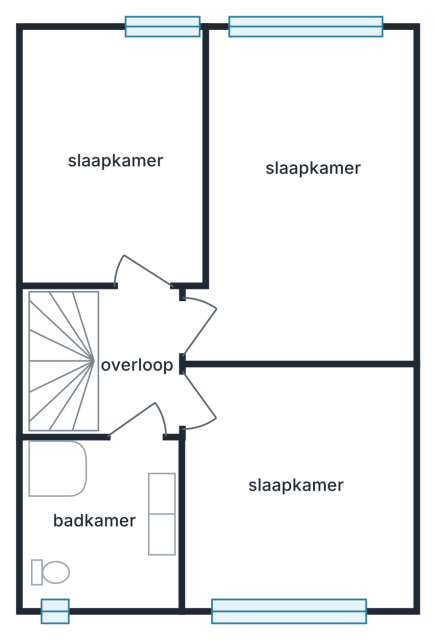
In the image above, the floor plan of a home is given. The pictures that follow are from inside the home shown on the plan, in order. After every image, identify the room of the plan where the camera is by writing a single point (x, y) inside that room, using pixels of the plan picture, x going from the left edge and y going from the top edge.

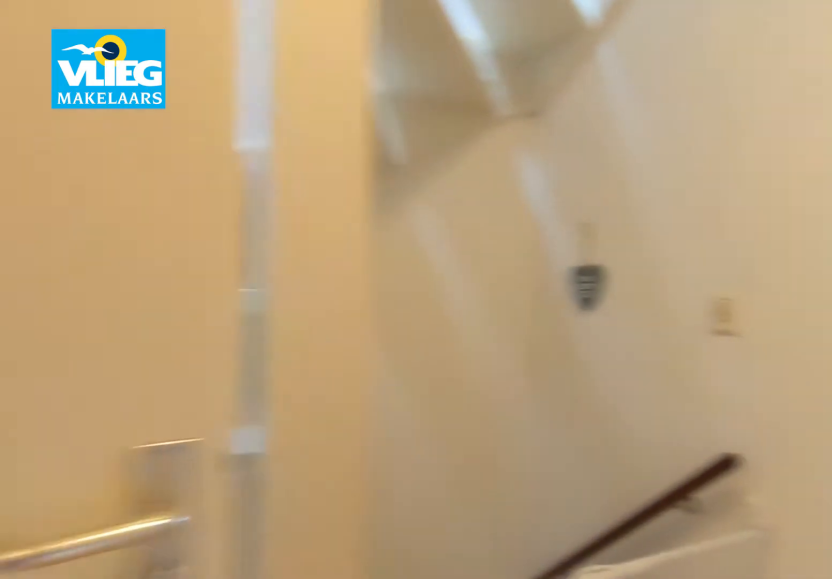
(136, 367)
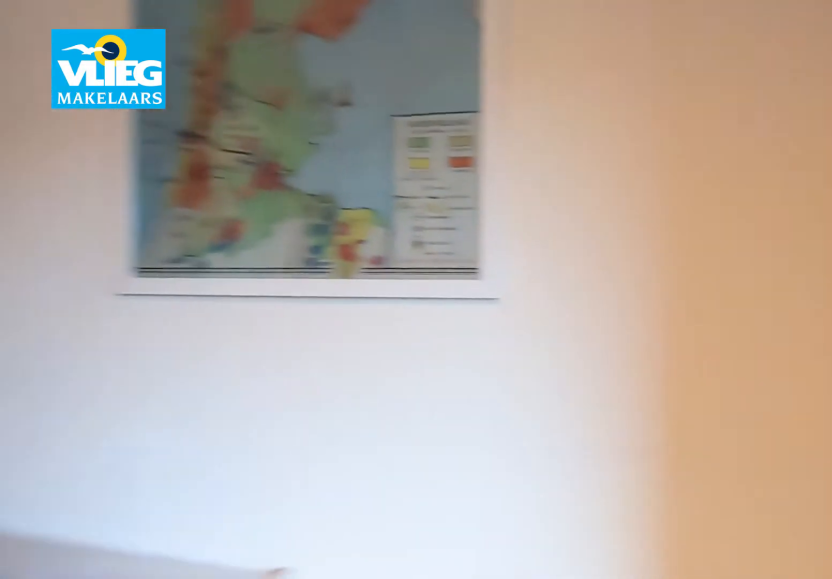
(105, 140)
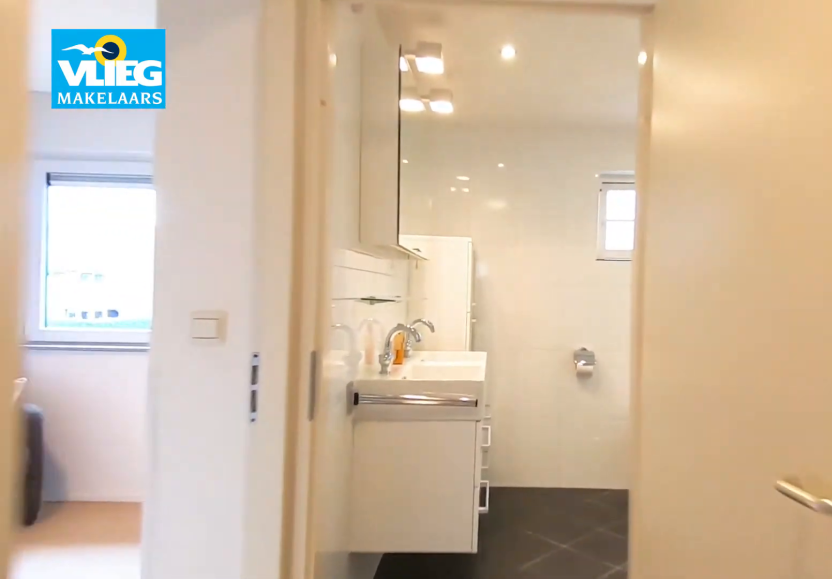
(136, 367)
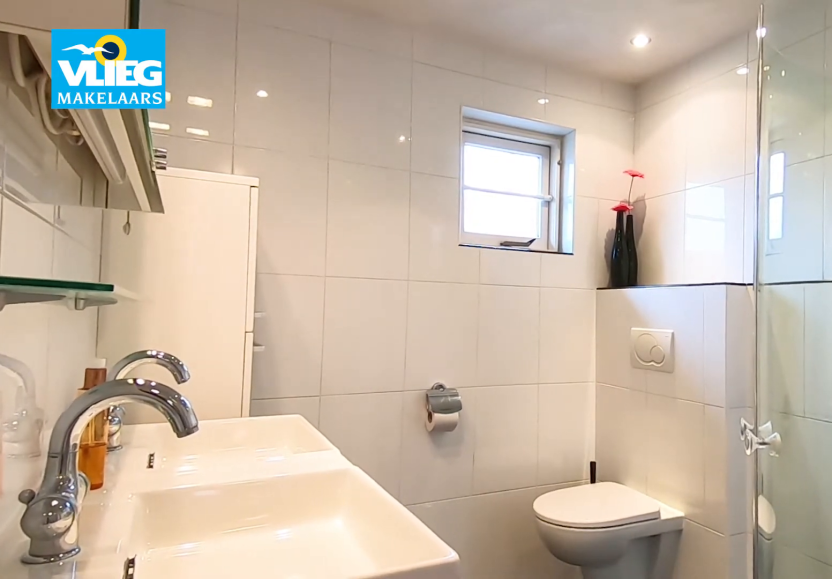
(104, 518)
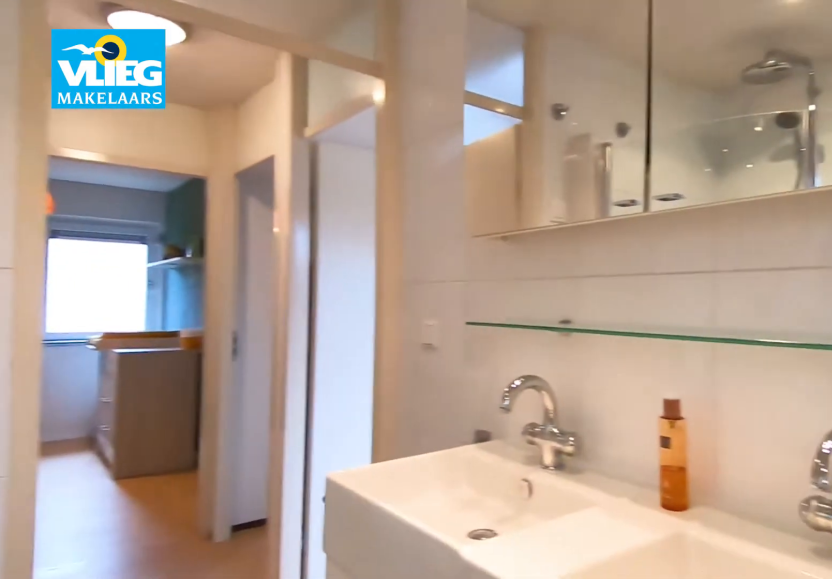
(104, 518)
